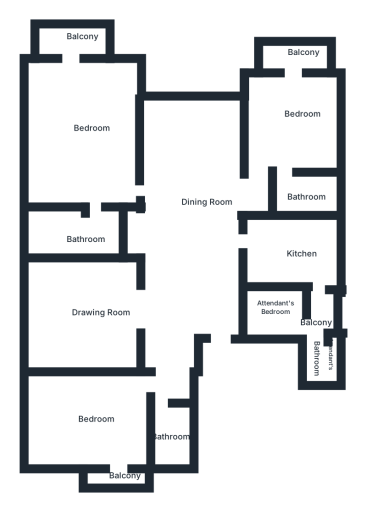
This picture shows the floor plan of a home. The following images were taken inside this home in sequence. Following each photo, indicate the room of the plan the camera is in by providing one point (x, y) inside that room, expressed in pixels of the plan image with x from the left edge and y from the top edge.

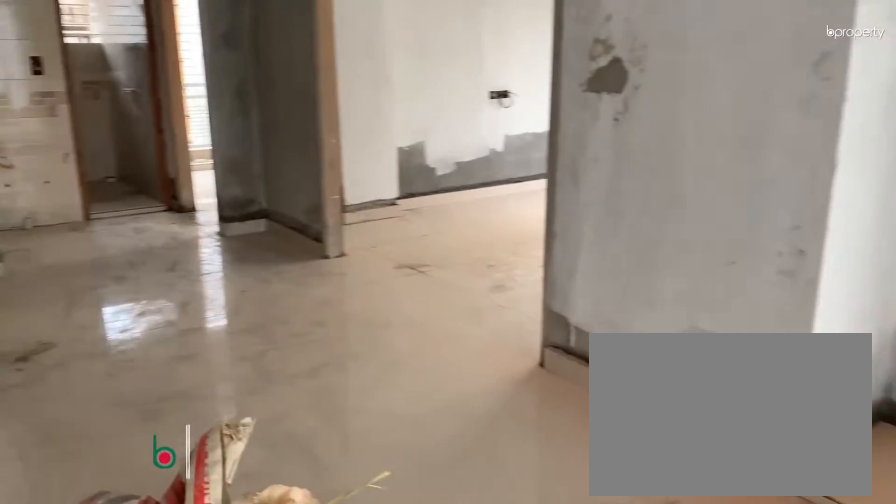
(196, 224)
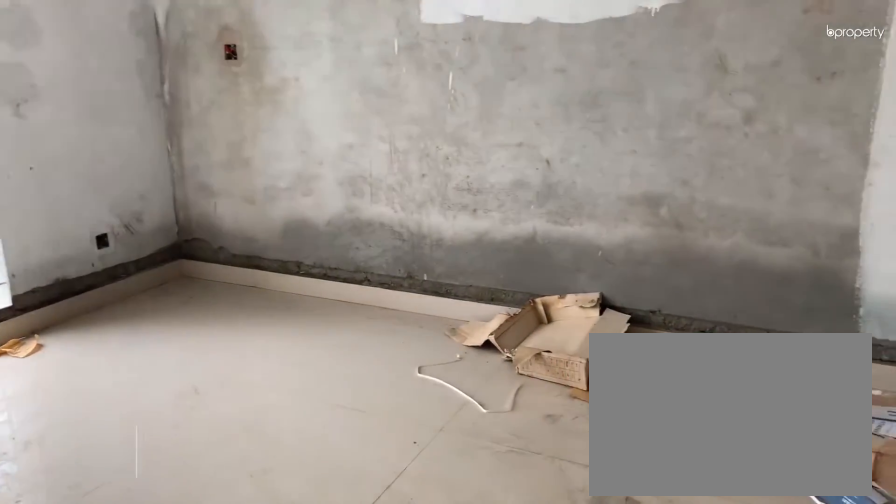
(80, 311)
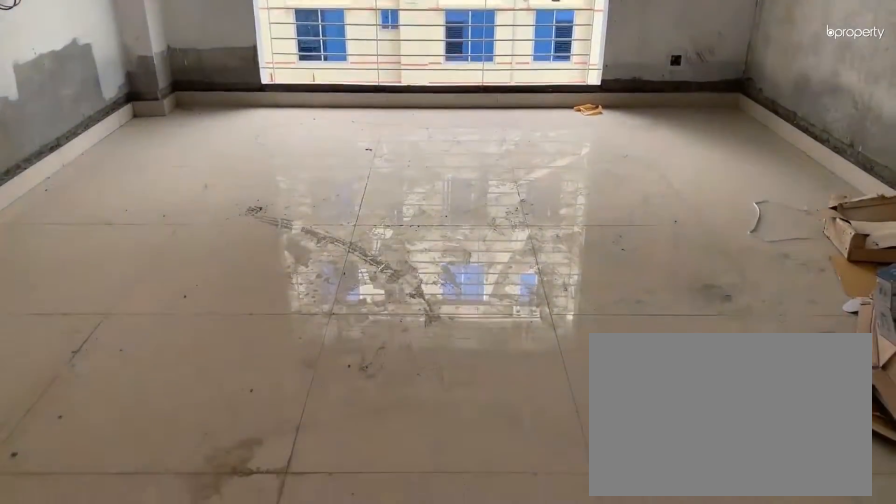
(88, 311)
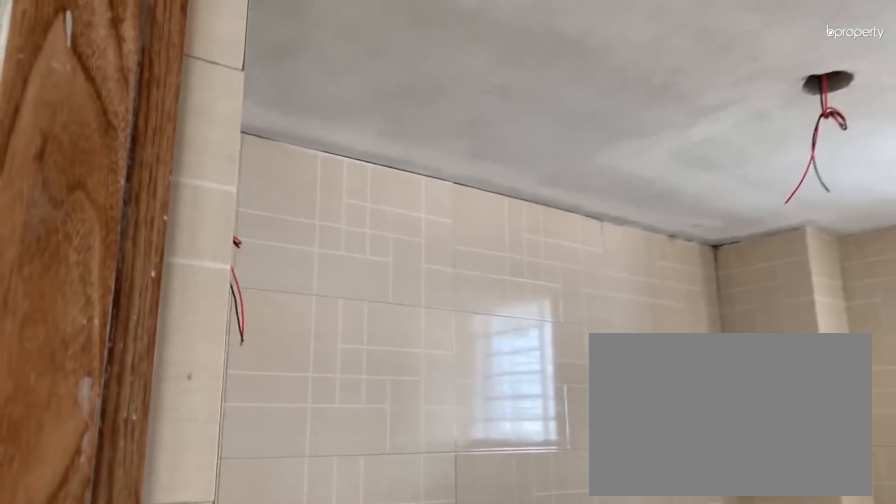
(163, 433)
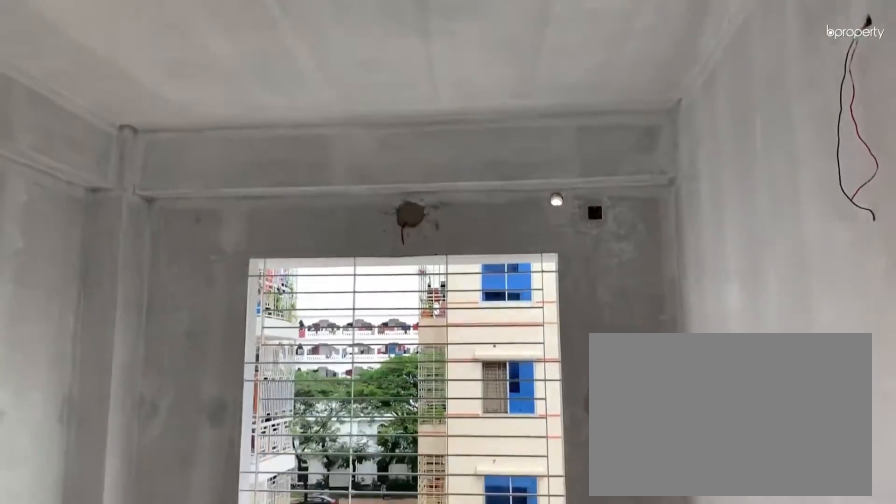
(108, 417)
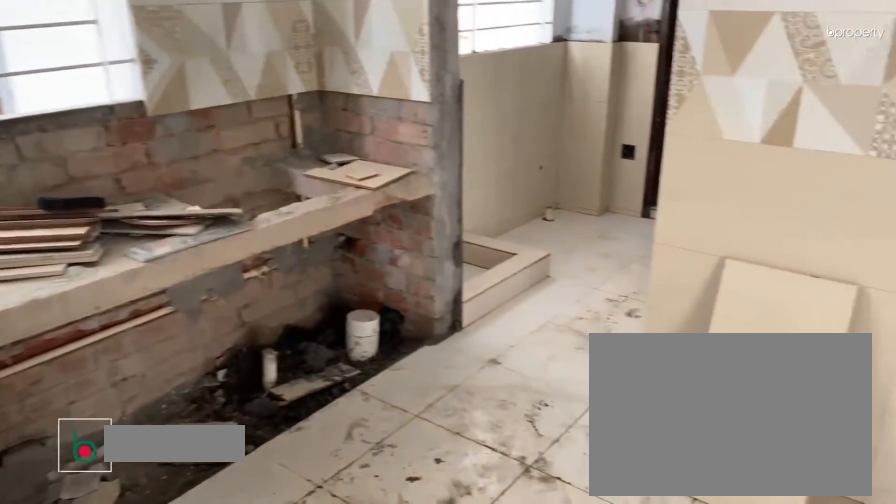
(295, 245)
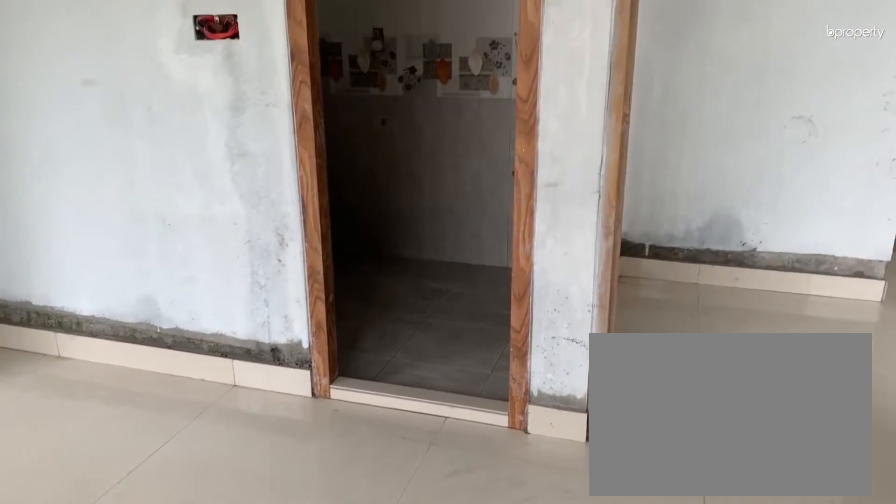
(293, 128)
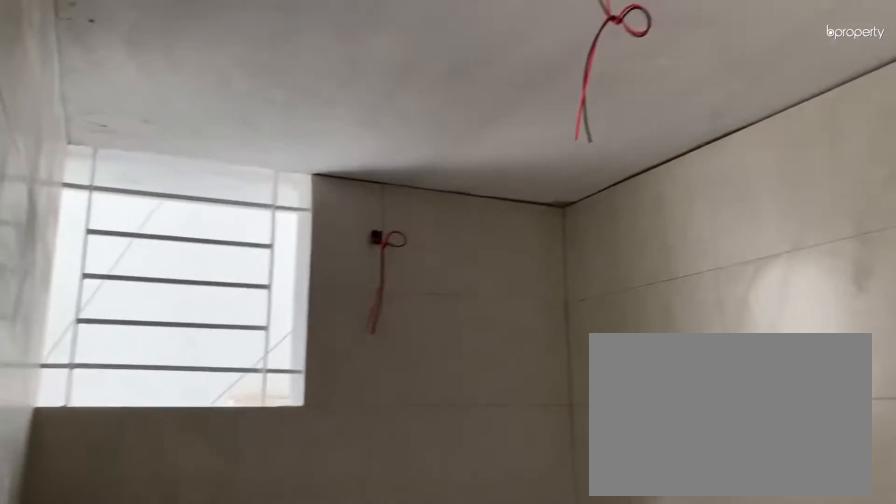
(301, 194)
